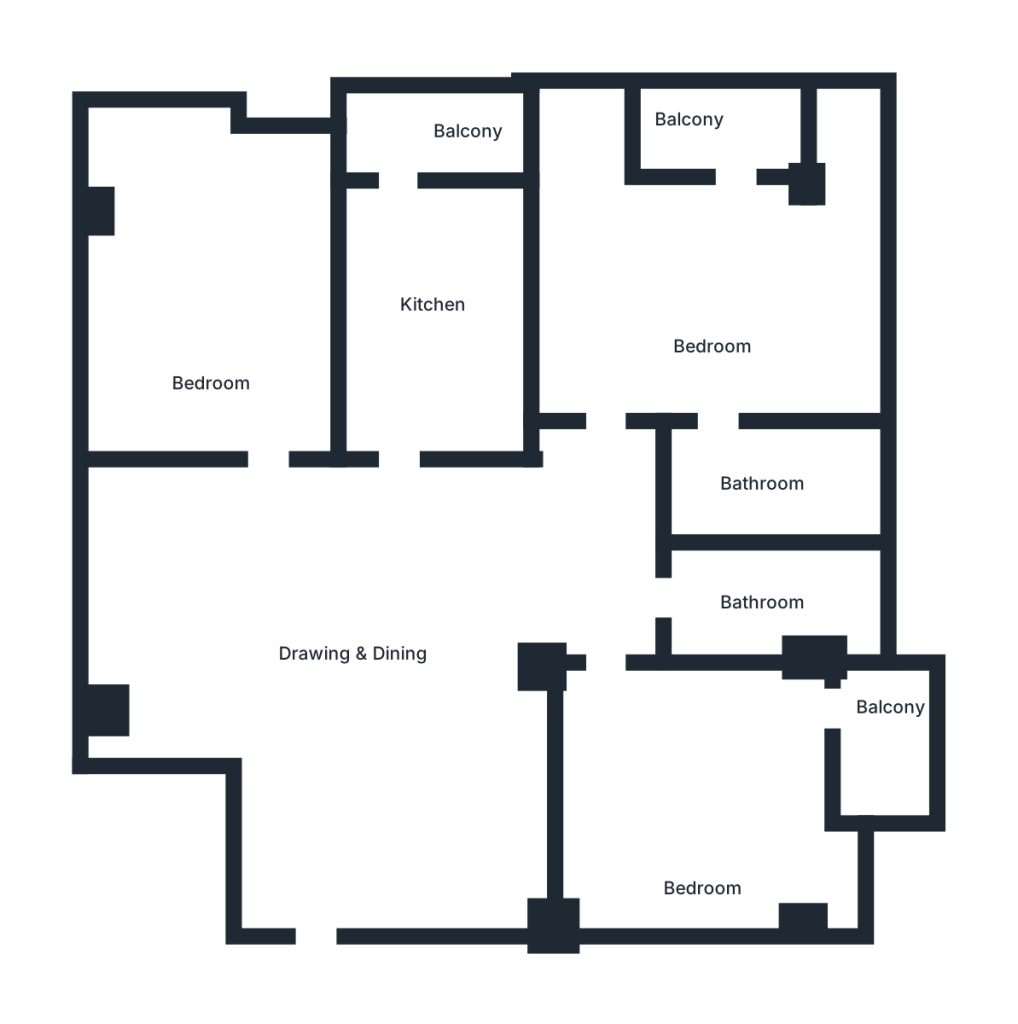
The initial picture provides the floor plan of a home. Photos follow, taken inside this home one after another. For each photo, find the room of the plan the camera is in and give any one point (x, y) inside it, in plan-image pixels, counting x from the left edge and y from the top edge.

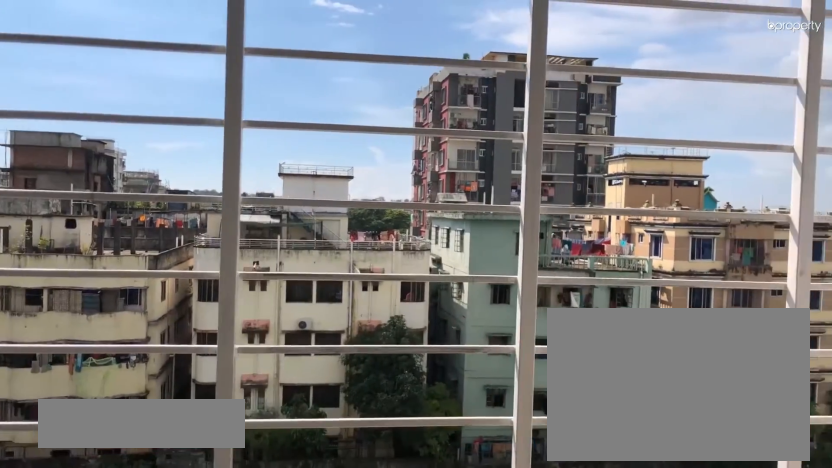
(703, 121)
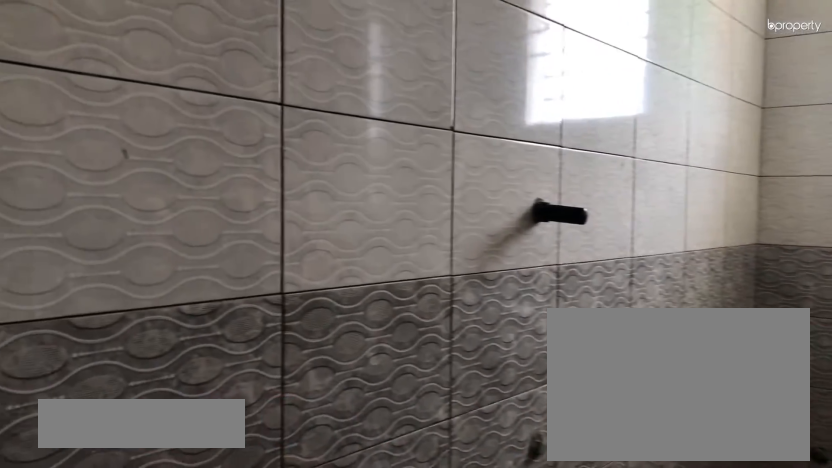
(783, 604)
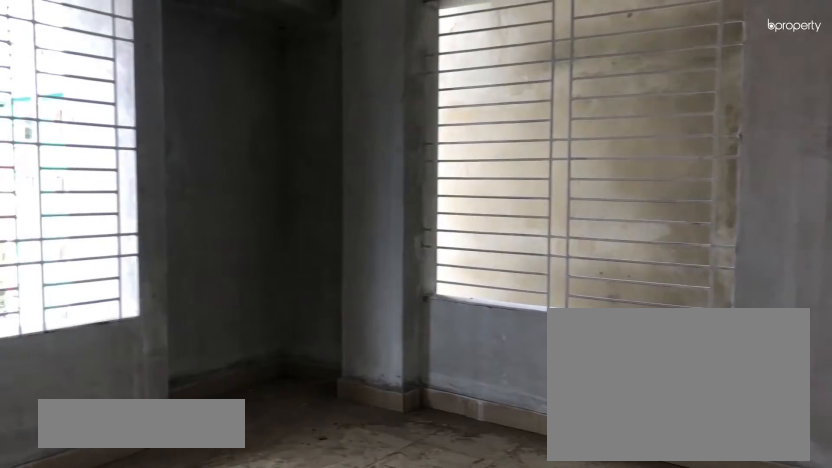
(710, 814)
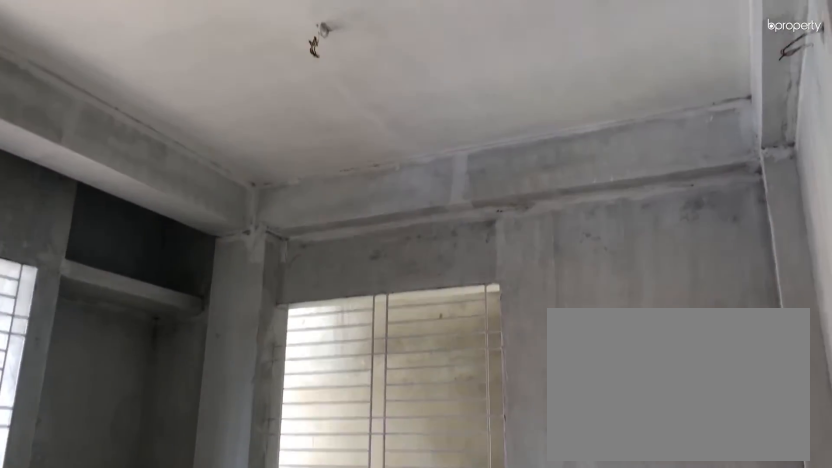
(710, 813)
